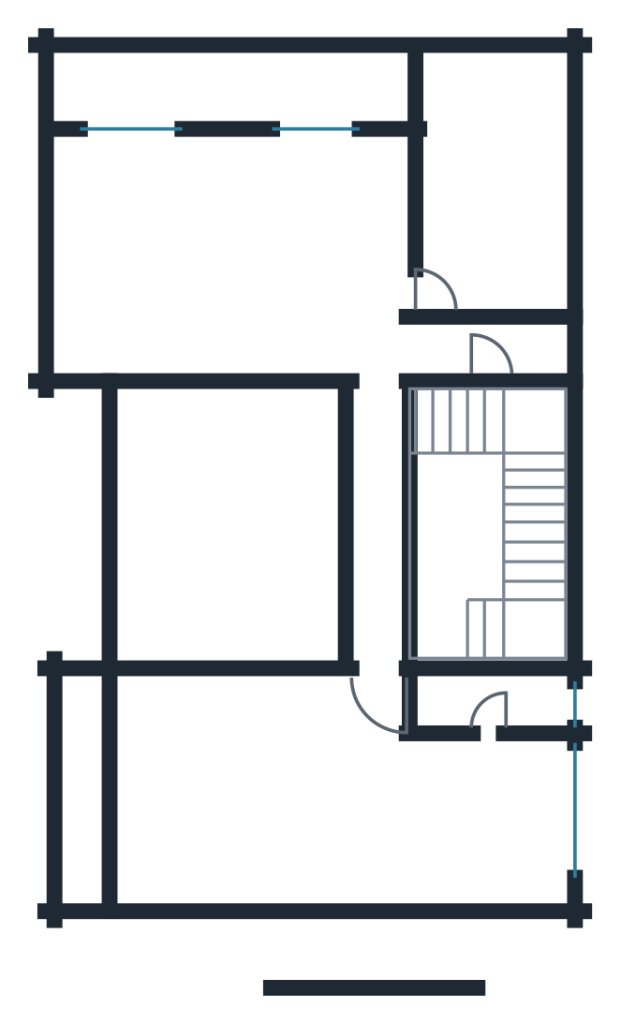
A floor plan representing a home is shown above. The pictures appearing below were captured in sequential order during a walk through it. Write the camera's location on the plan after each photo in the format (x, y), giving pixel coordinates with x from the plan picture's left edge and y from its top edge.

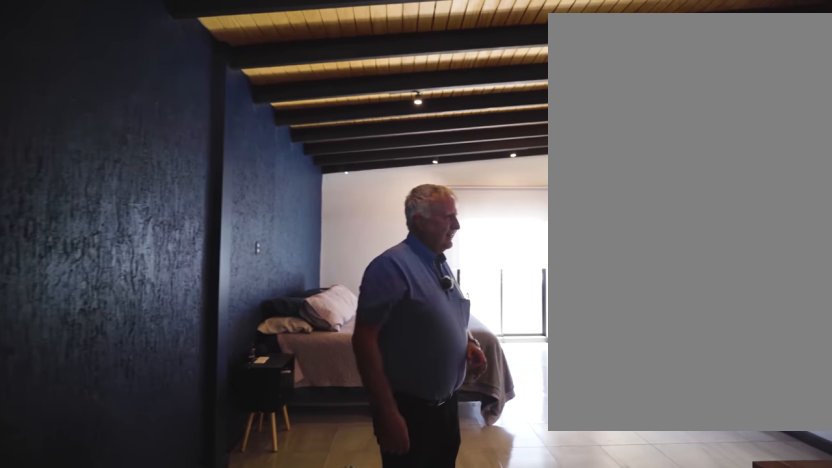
(486, 785)
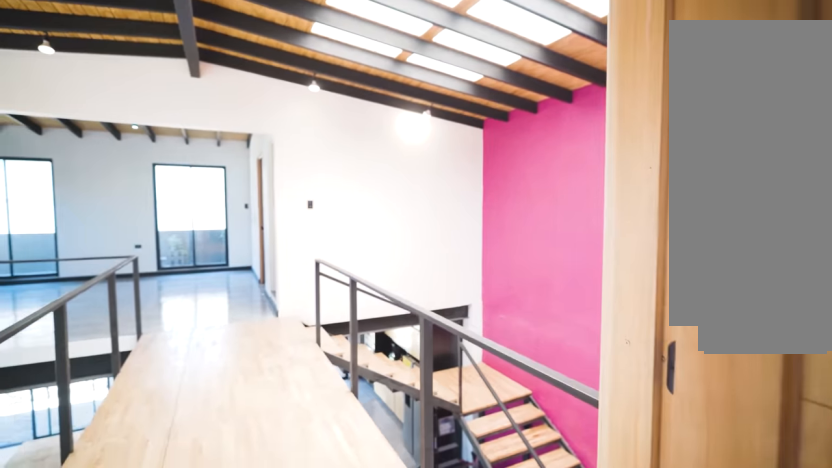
(349, 765)
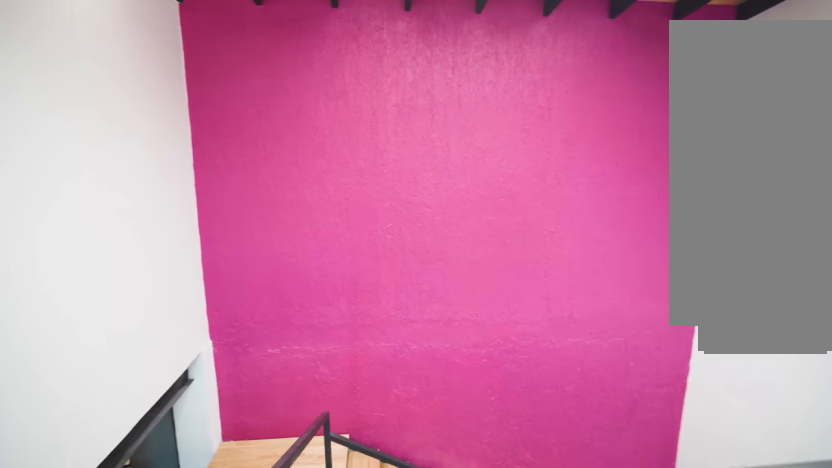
(381, 561)
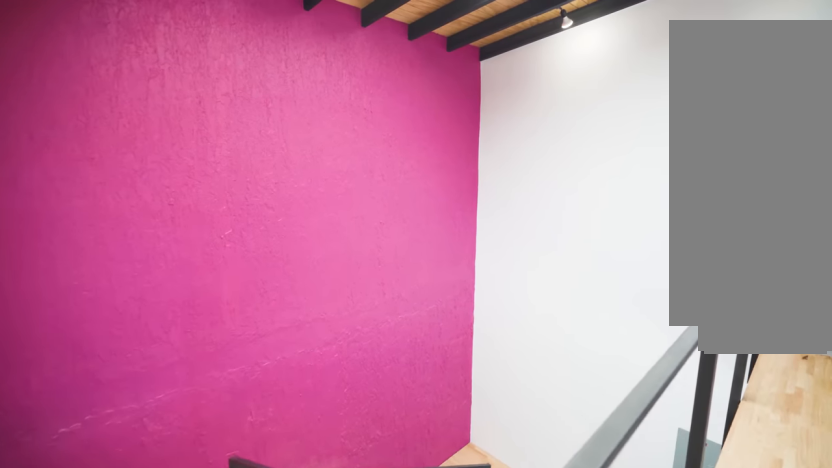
(391, 490)
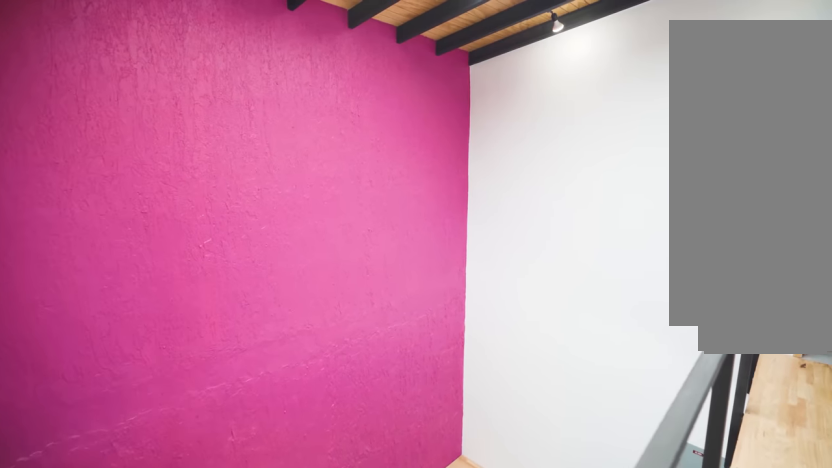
(393, 484)
